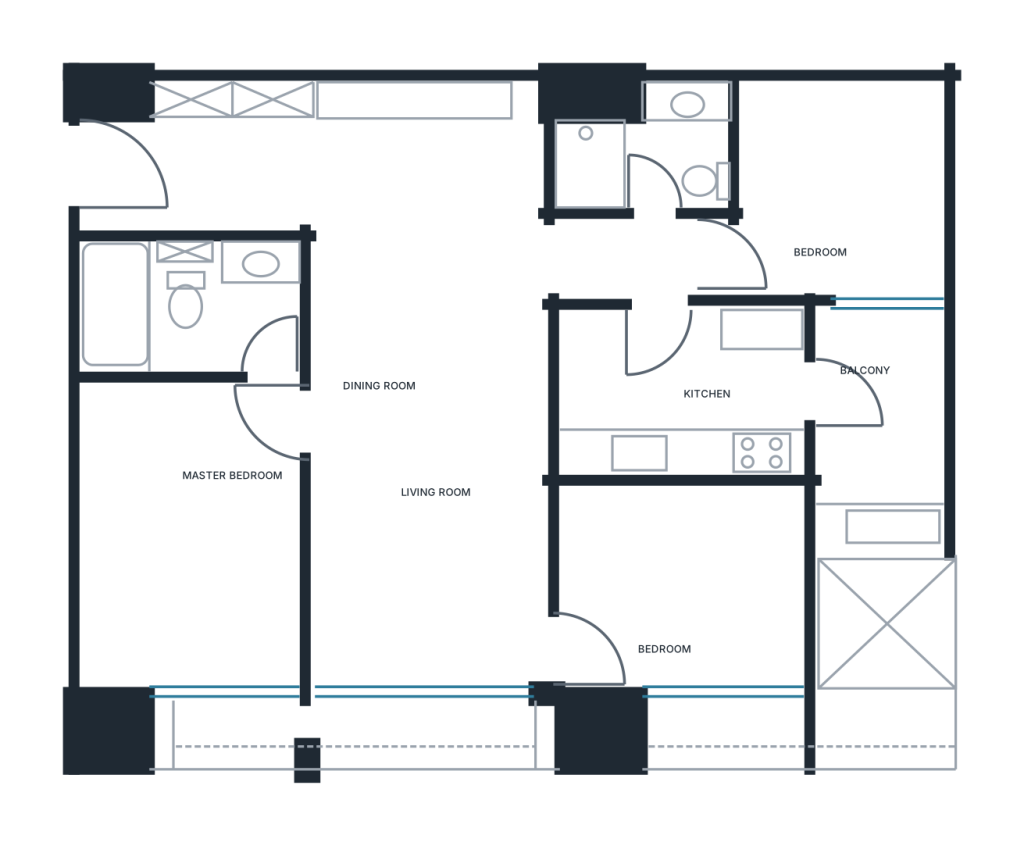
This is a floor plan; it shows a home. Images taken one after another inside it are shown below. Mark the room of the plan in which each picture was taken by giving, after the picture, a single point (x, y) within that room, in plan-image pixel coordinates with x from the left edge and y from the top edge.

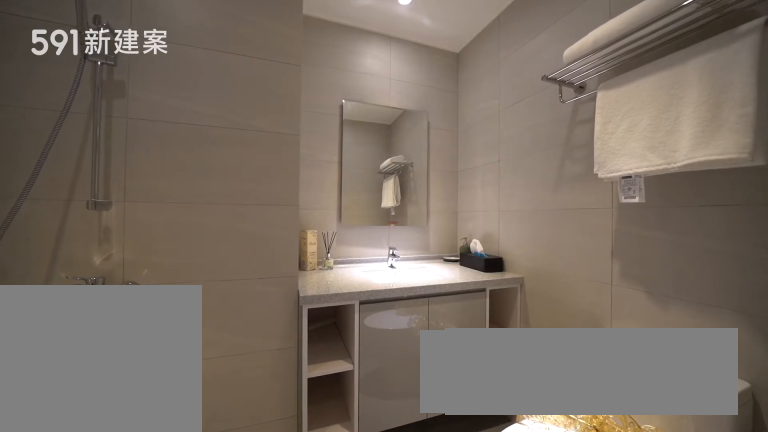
(646, 142)
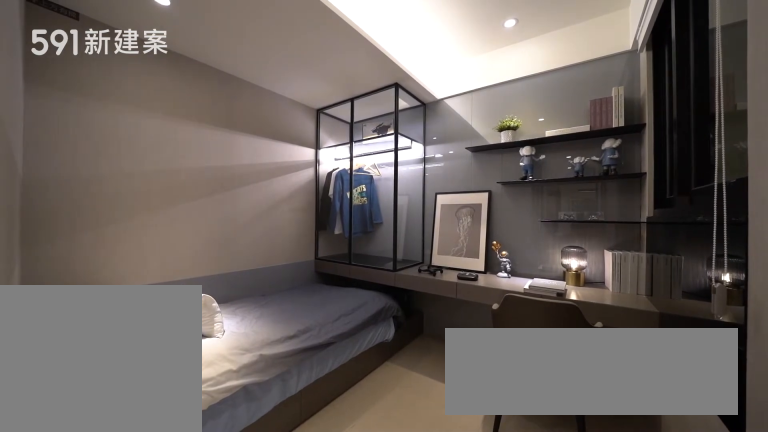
(835, 192)
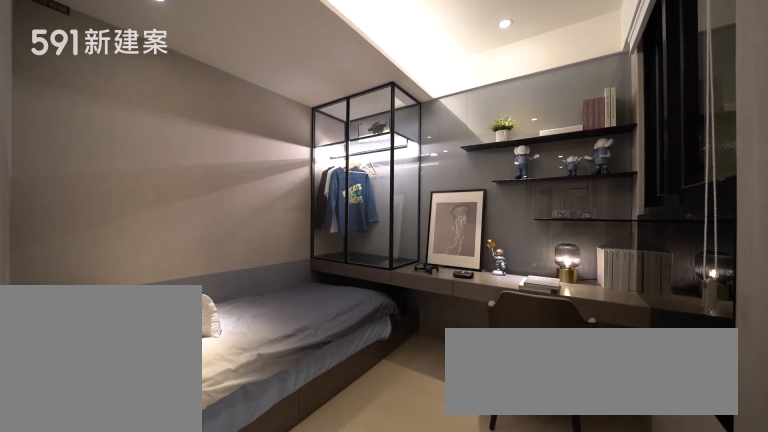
(835, 192)
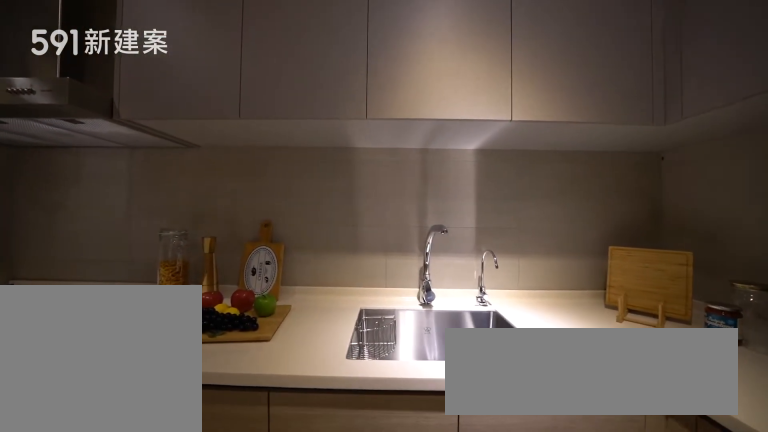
(685, 389)
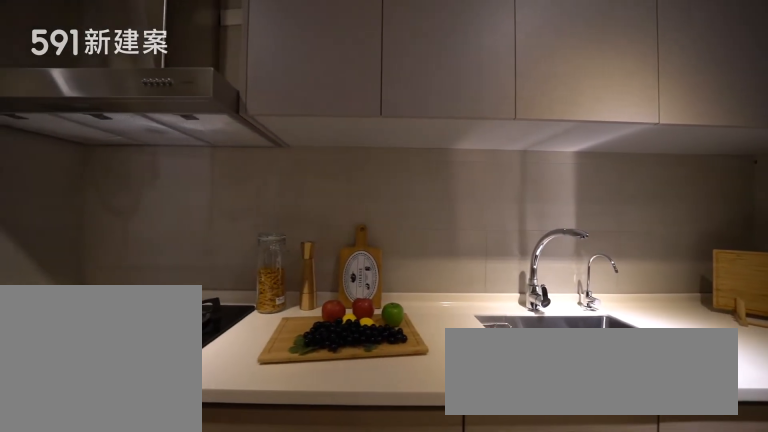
(685, 389)
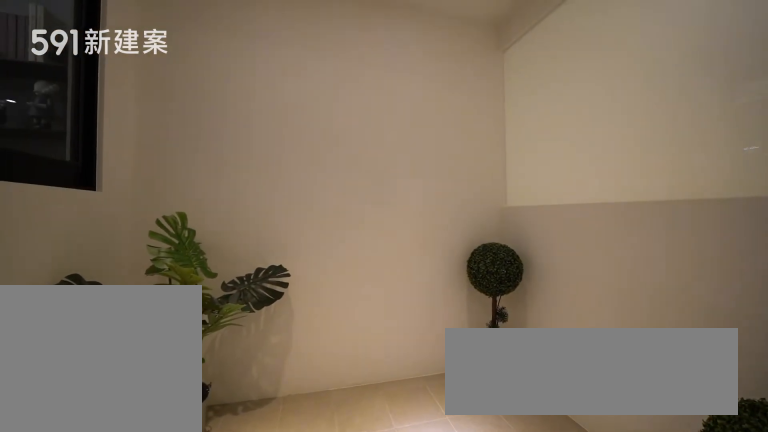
(883, 404)
